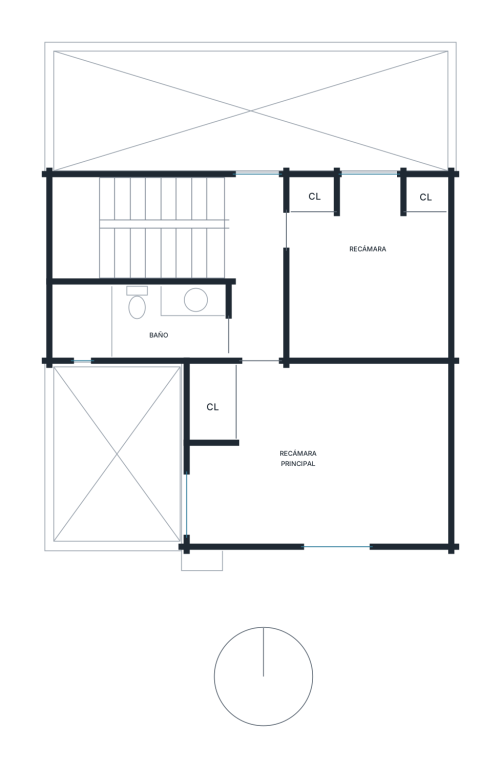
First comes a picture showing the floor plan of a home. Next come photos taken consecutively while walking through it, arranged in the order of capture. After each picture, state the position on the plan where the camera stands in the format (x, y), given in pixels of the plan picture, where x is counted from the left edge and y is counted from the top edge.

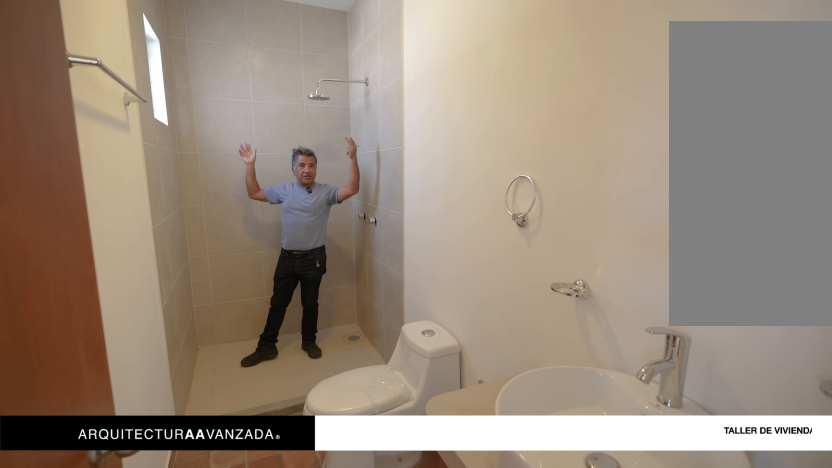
(202, 336)
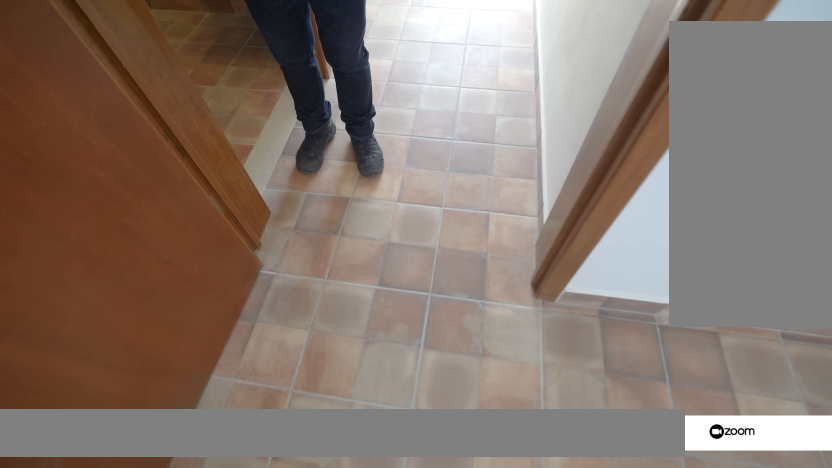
(260, 330)
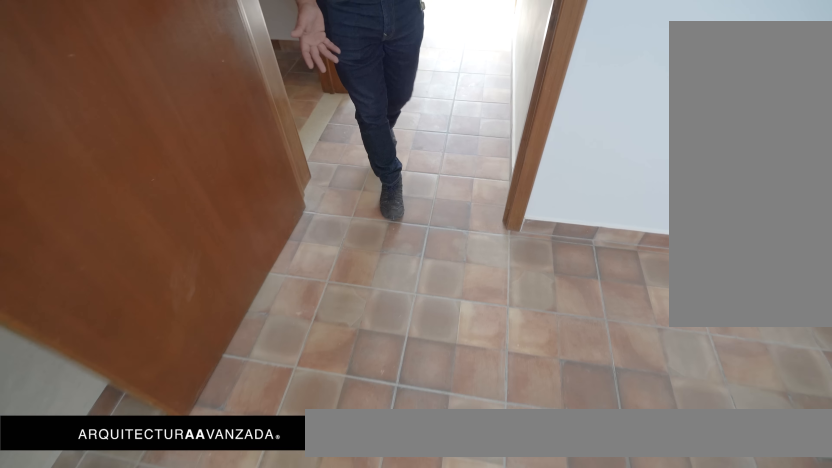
(260, 330)
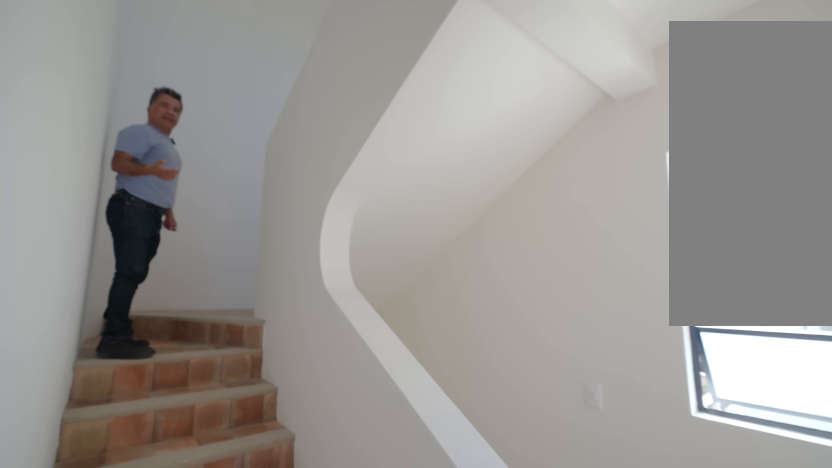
(253, 257)
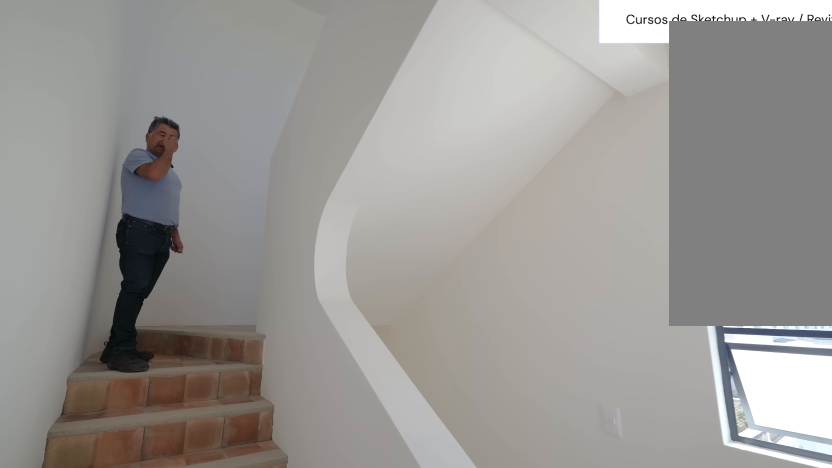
(247, 251)
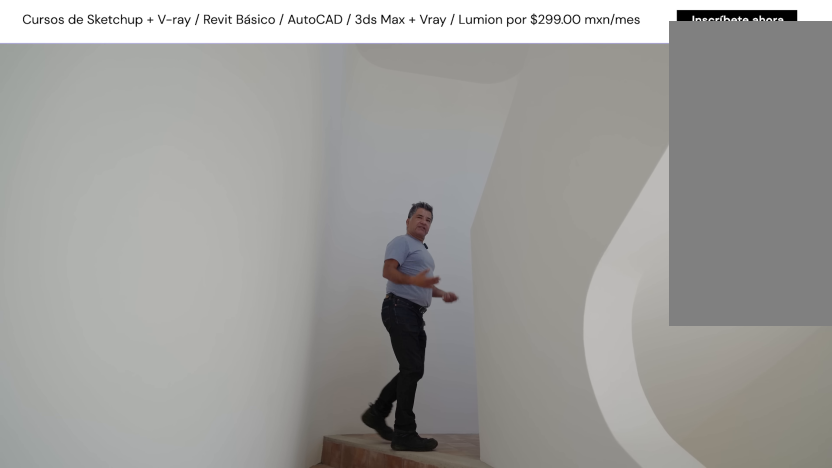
(240, 249)
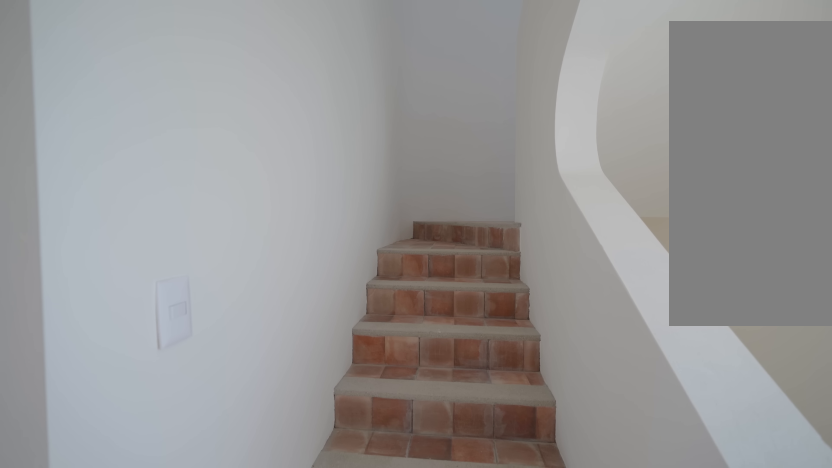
(216, 253)
